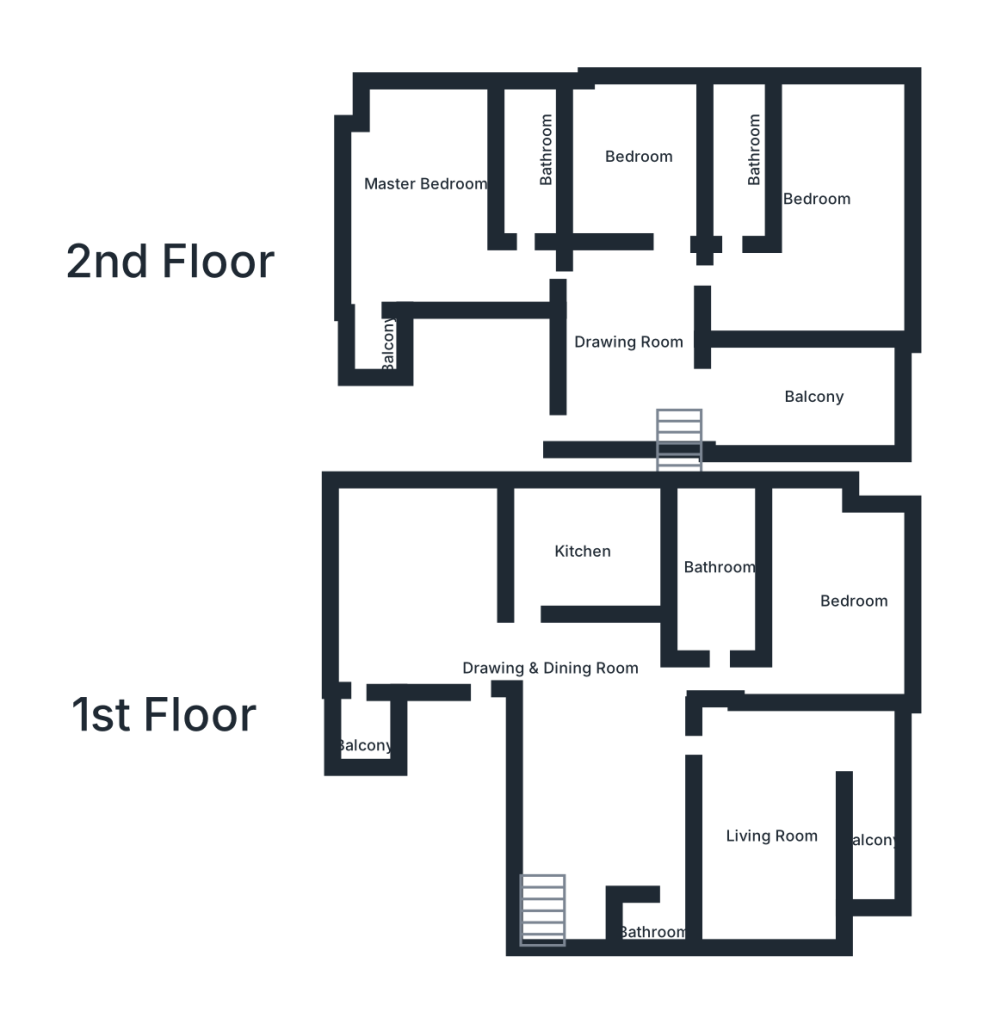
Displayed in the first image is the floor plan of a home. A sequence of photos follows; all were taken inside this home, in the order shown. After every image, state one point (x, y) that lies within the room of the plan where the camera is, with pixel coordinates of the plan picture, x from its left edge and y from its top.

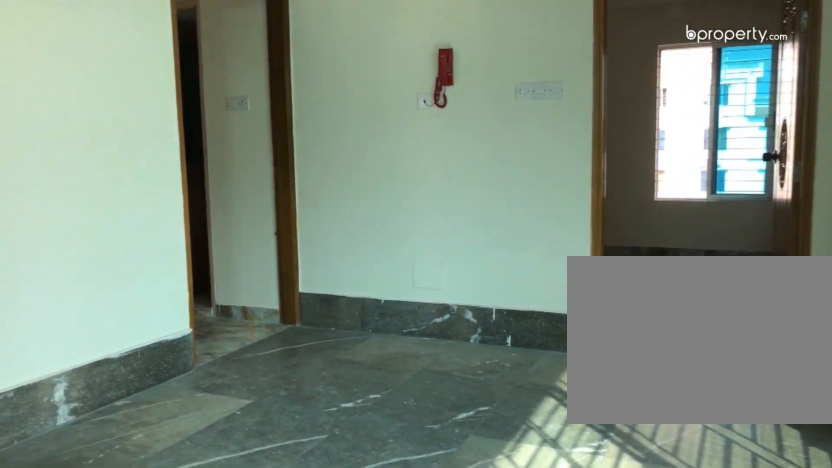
(640, 352)
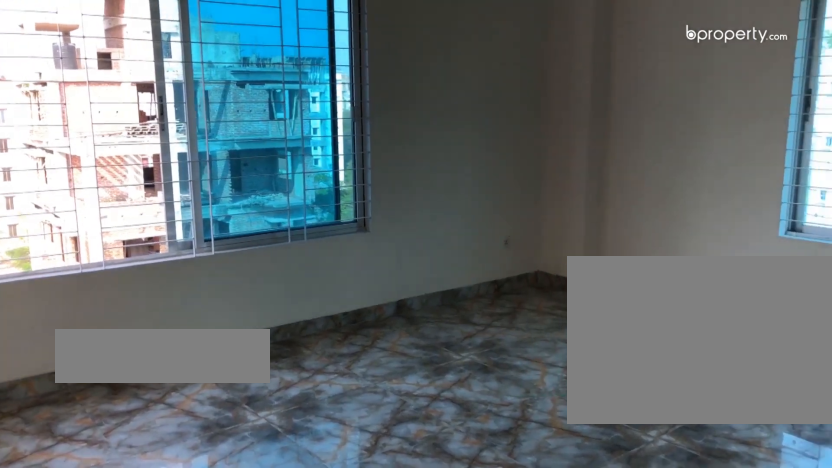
(431, 225)
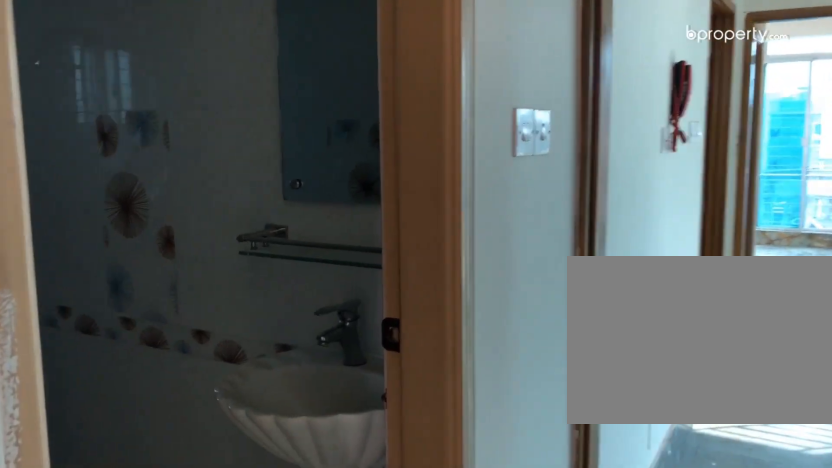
(431, 225)
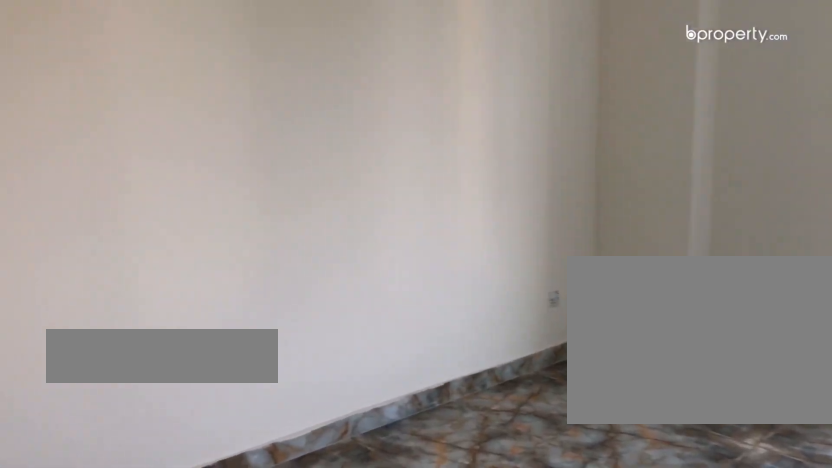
(647, 160)
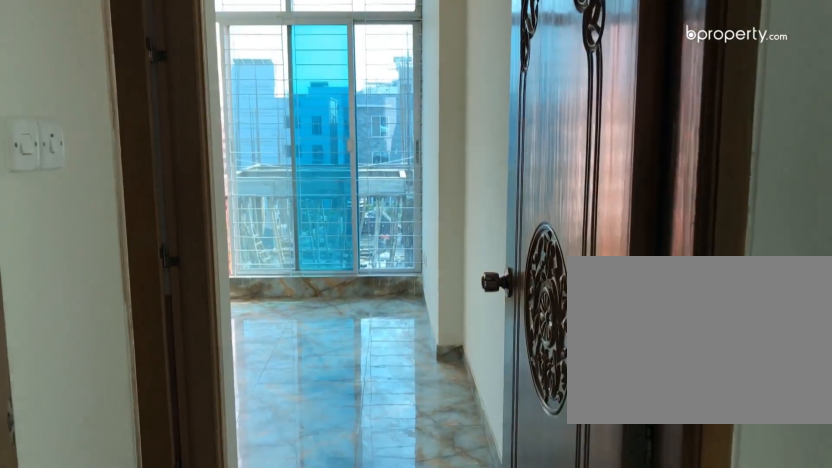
(766, 291)
